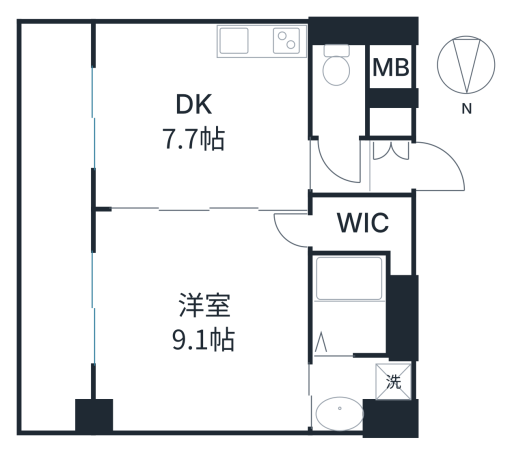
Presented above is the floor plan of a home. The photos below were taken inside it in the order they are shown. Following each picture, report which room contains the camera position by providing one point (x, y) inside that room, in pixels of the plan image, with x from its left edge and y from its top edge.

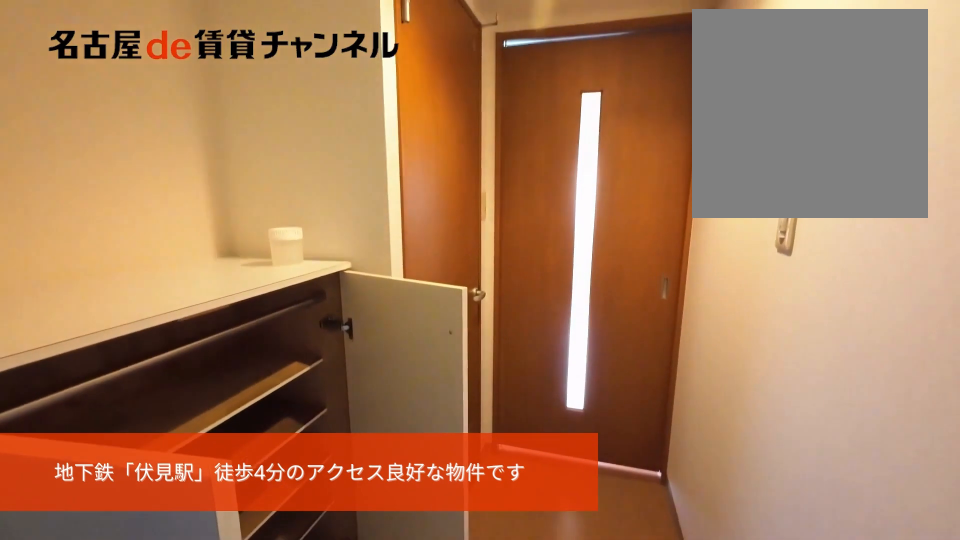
(364, 158)
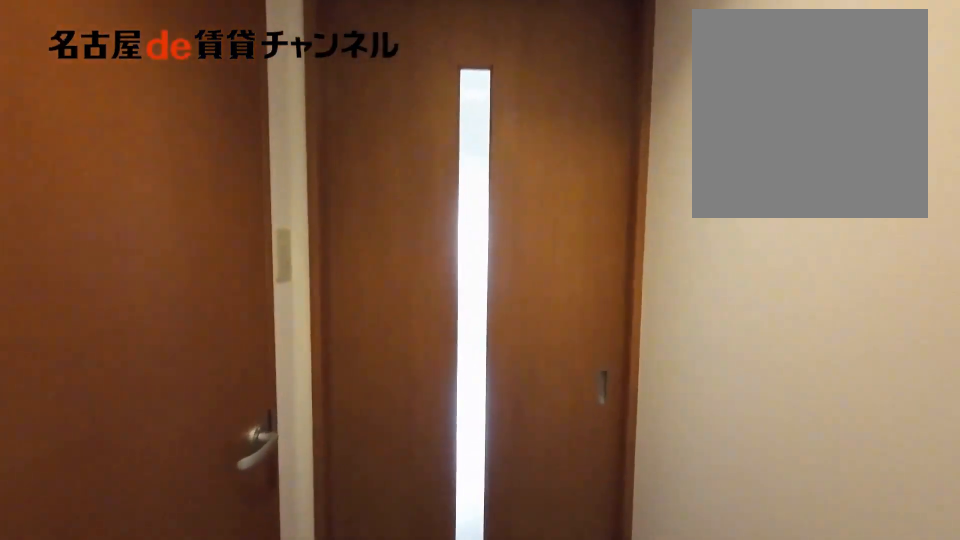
(364, 158)
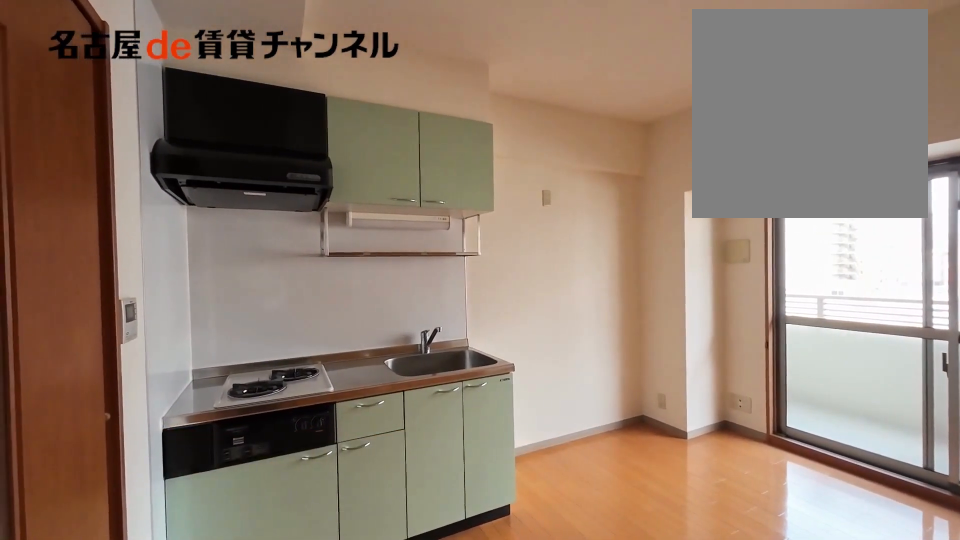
(199, 116)
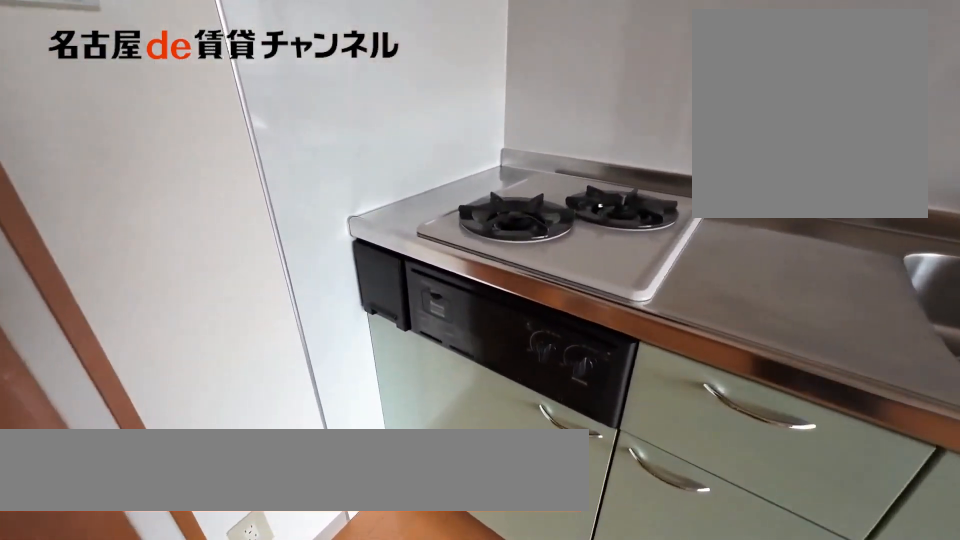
(261, 42)
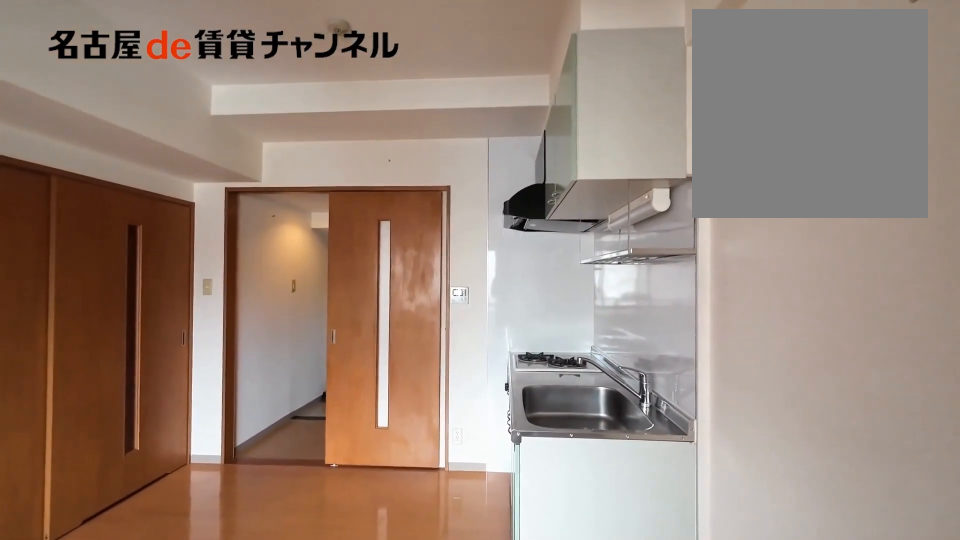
(201, 114)
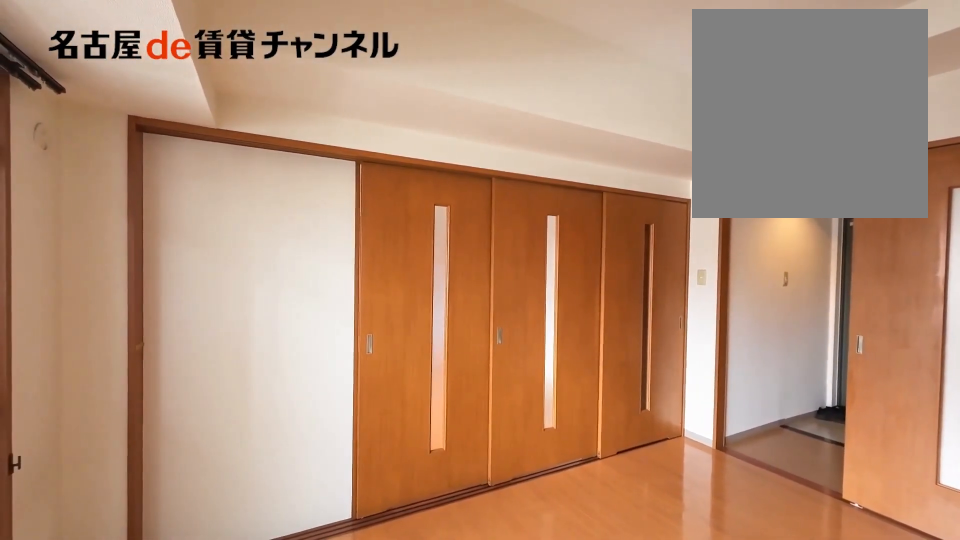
(201, 114)
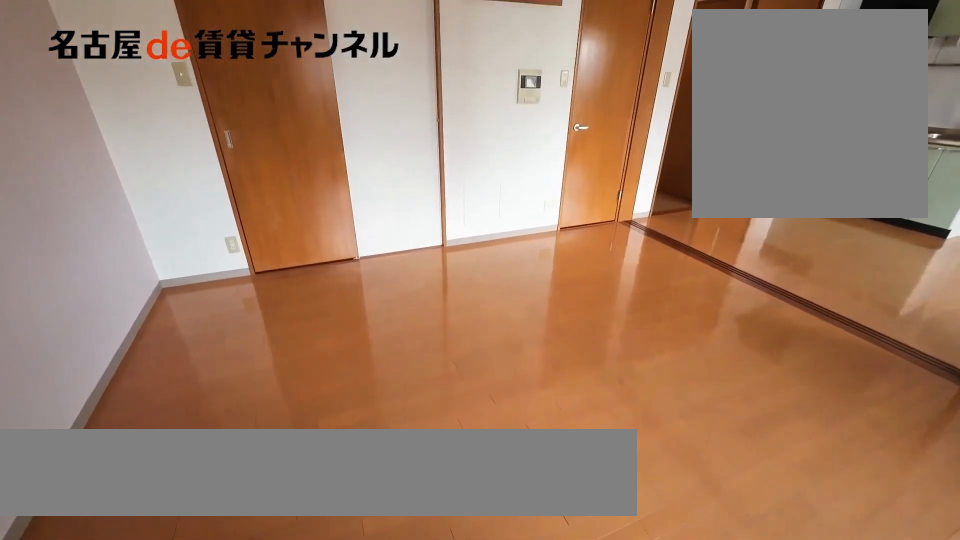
(199, 322)
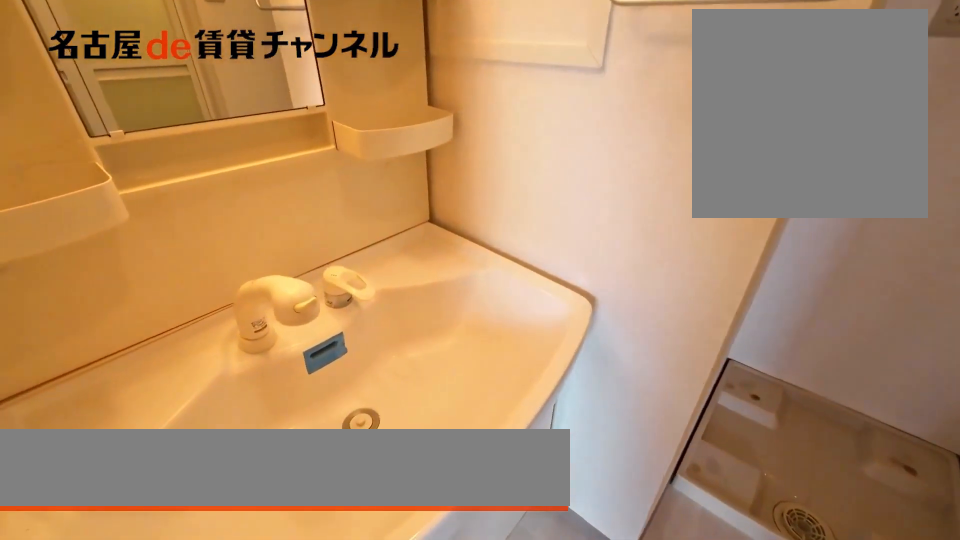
(358, 389)
